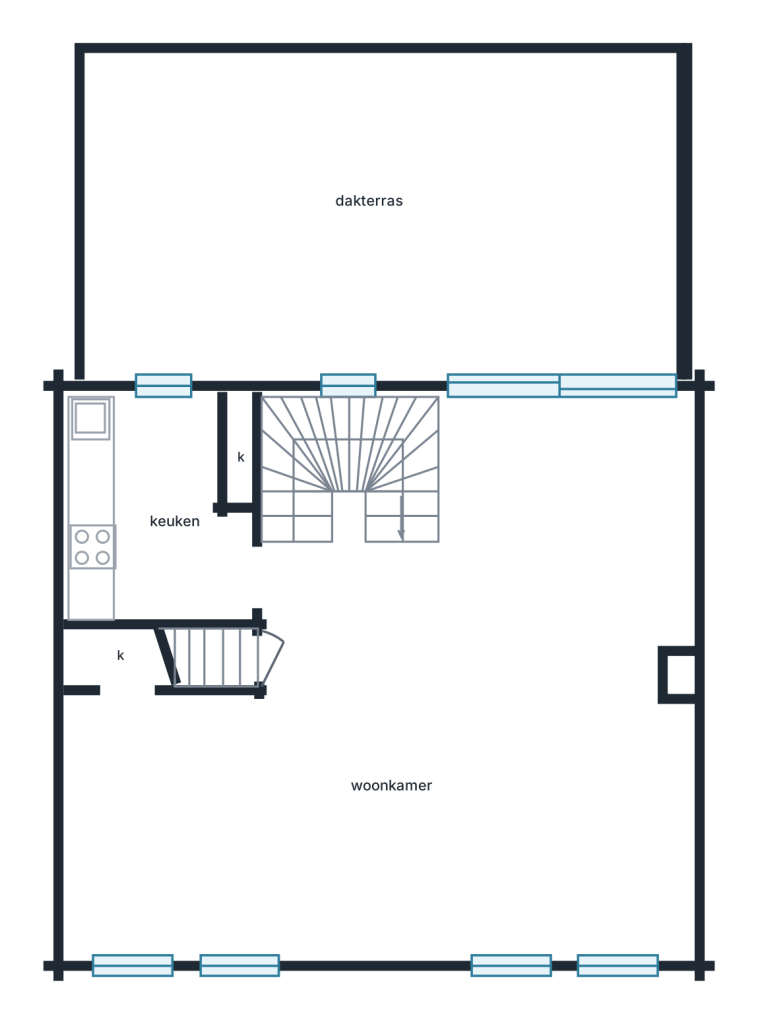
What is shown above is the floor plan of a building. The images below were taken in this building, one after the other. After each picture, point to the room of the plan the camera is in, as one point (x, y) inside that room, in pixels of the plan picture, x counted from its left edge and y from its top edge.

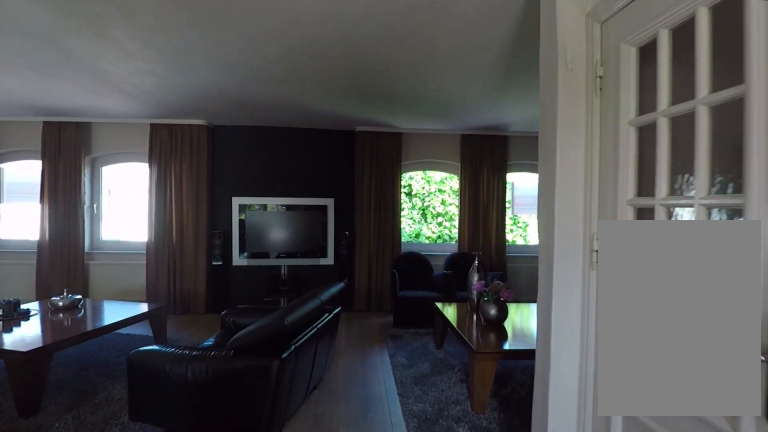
(417, 692)
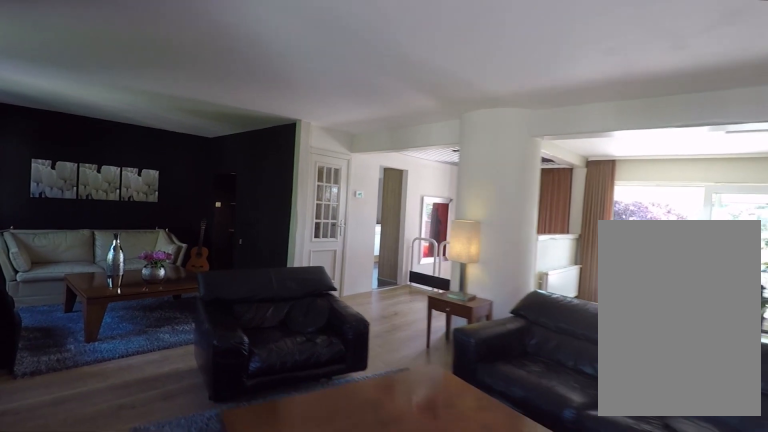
(417, 692)
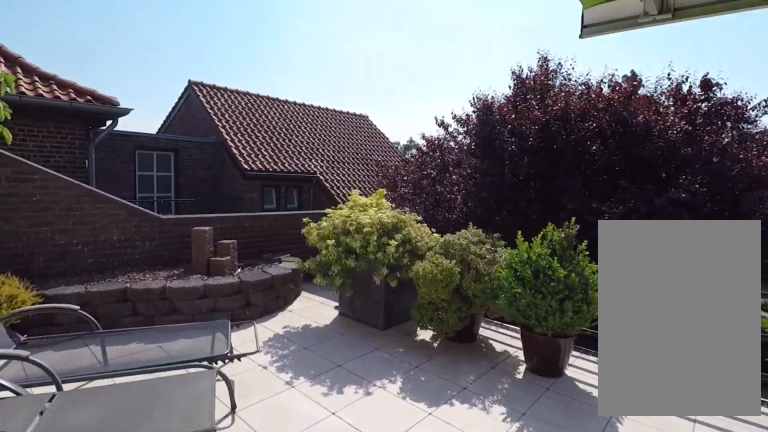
(380, 215)
